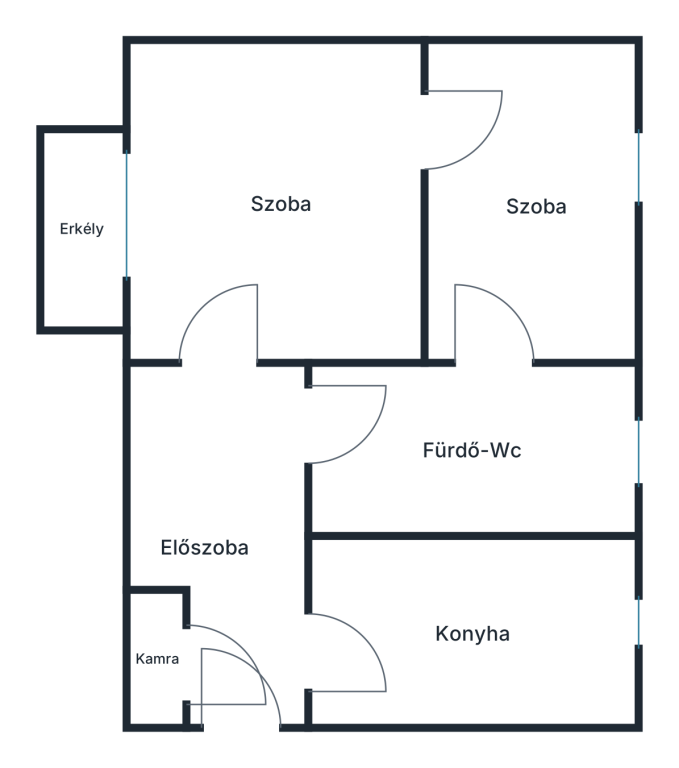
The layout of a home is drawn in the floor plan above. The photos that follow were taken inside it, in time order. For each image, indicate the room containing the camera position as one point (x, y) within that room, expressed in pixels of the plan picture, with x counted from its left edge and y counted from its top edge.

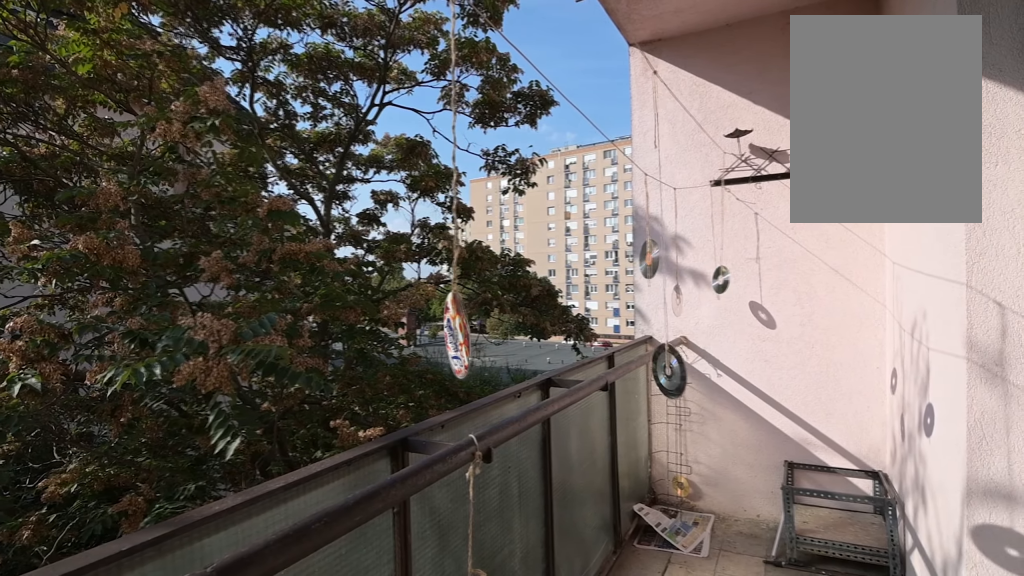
(70, 232)
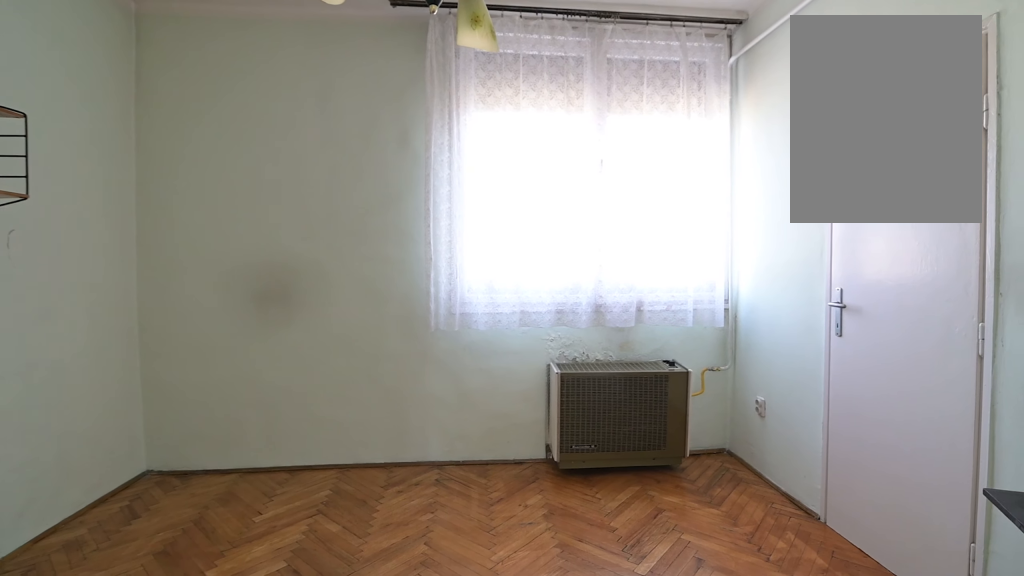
(540, 202)
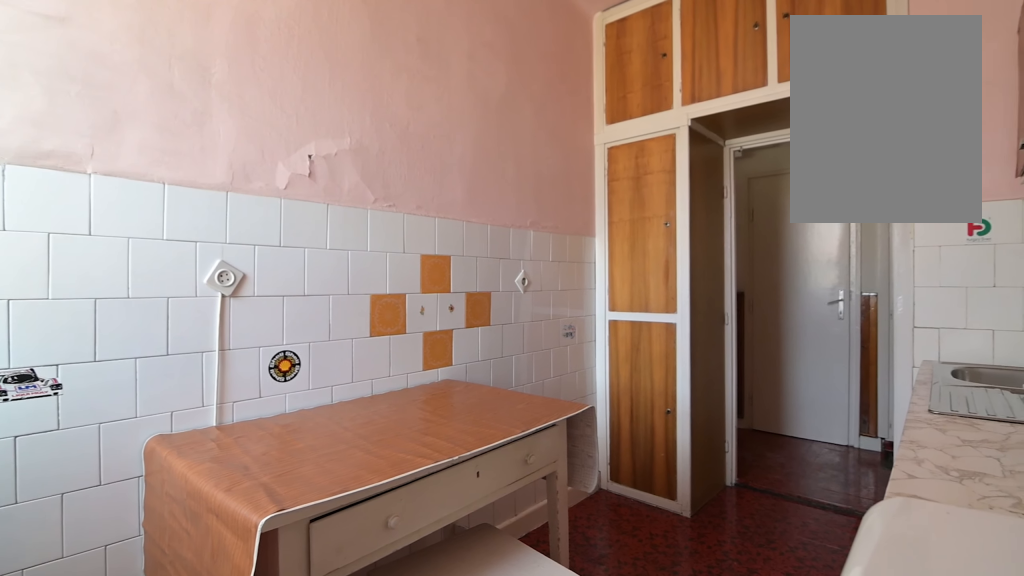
(486, 634)
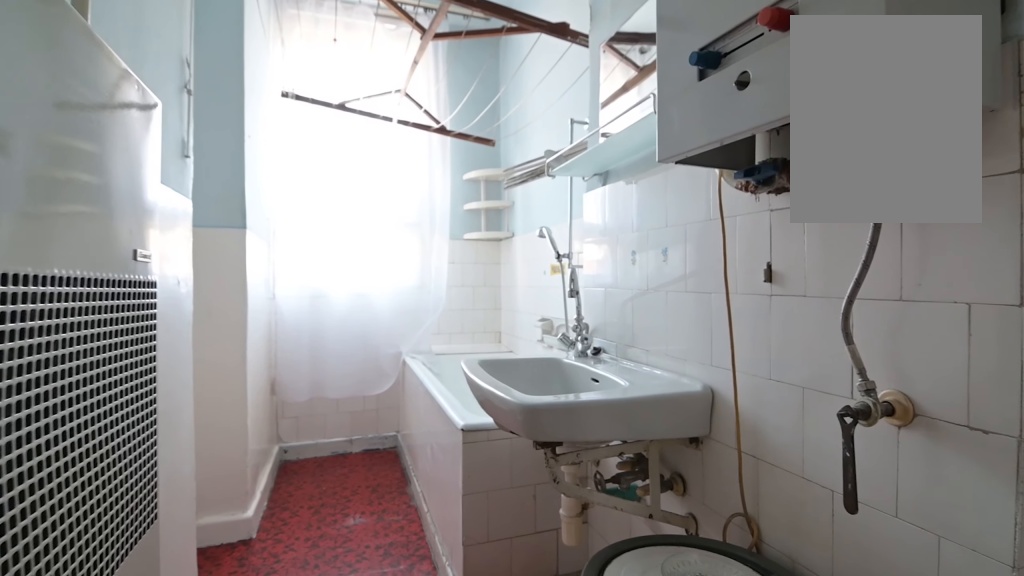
(490, 445)
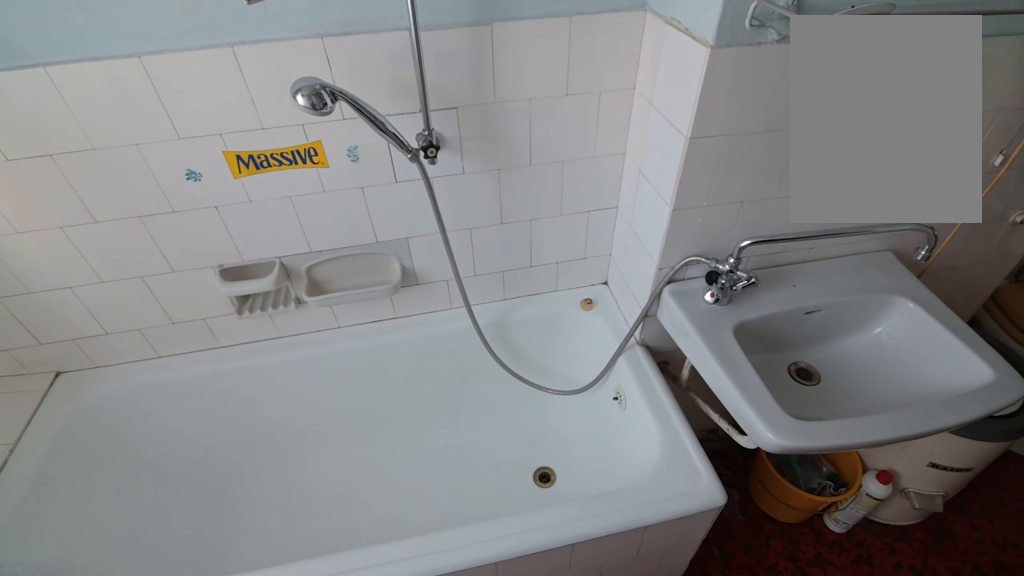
(490, 445)
